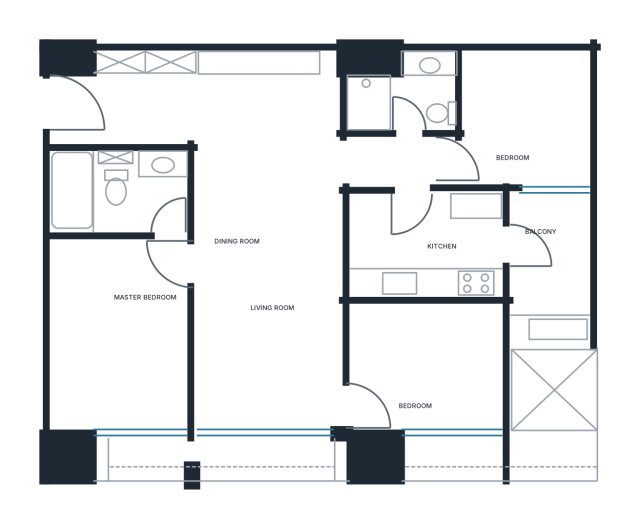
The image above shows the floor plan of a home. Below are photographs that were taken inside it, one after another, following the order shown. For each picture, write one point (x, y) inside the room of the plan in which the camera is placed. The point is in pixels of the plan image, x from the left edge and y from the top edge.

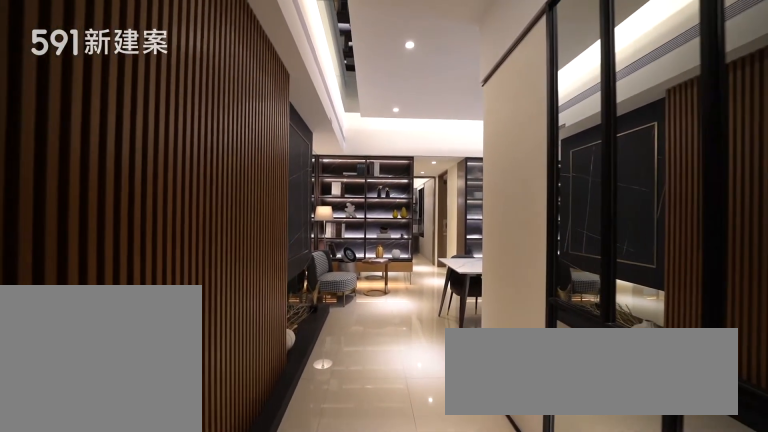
(123, 96)
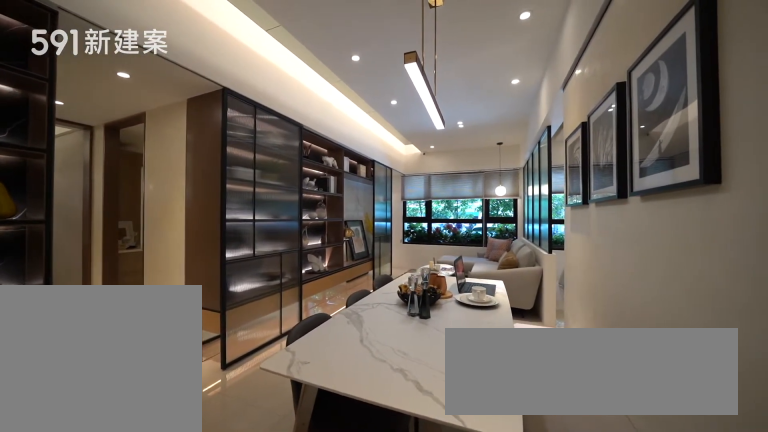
(268, 291)
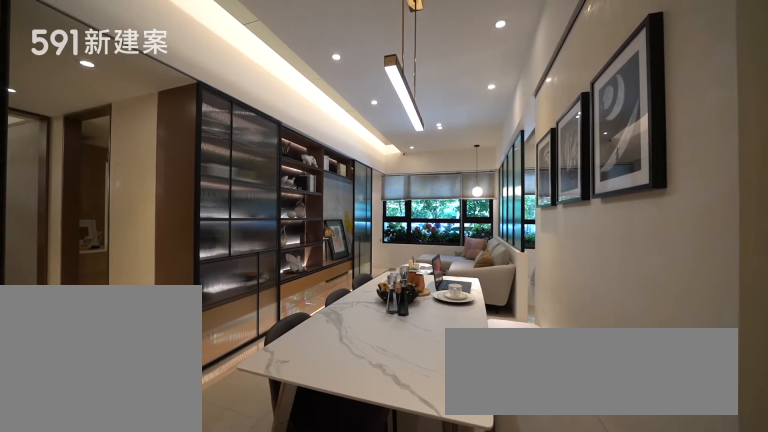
(268, 291)
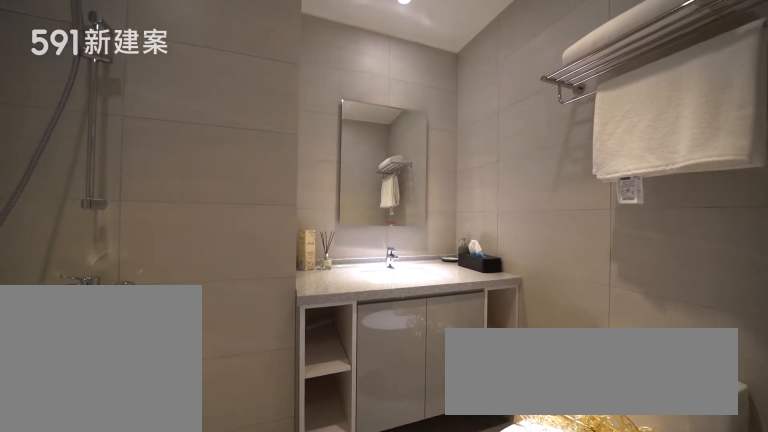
(404, 89)
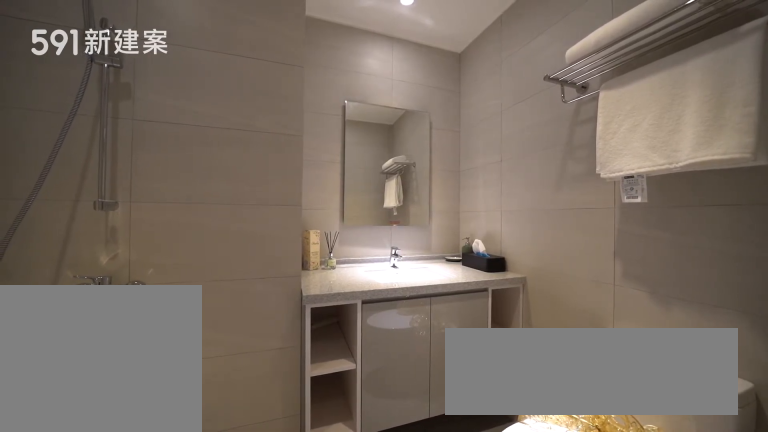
(404, 89)
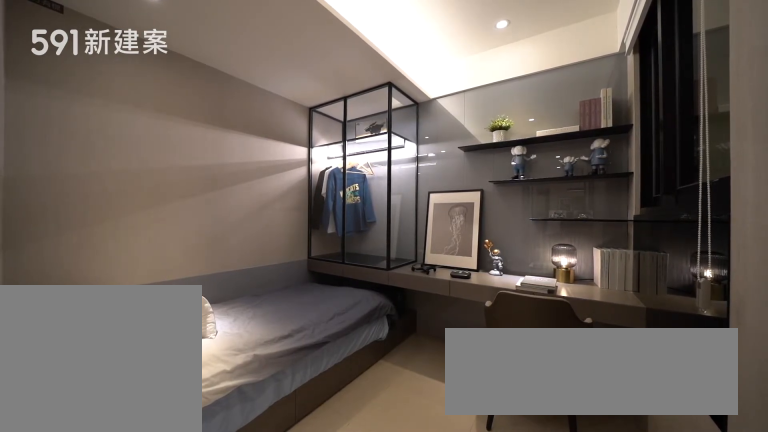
(521, 120)
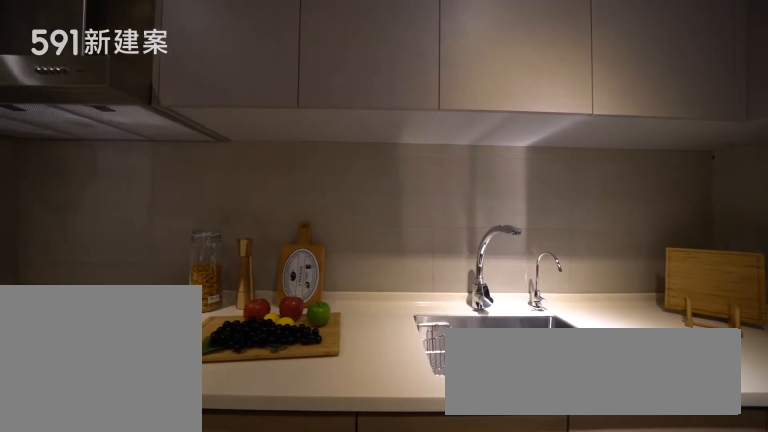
(428, 243)
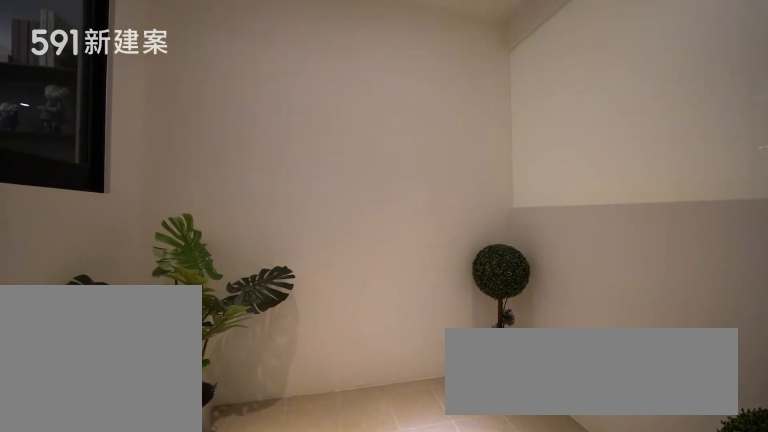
(552, 252)
